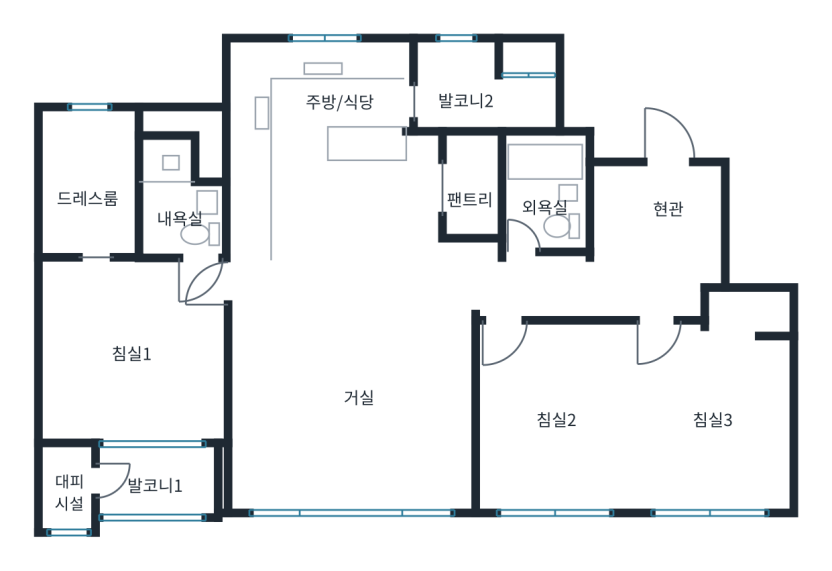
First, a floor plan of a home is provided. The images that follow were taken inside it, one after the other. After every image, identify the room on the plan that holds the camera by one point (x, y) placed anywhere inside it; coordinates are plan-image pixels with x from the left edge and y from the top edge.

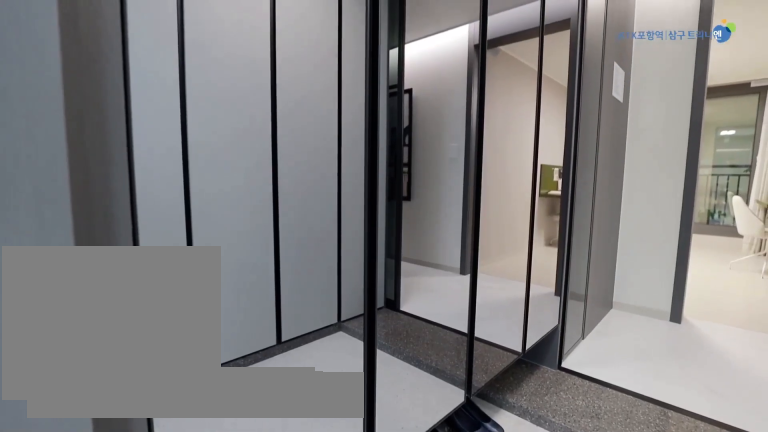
(654, 215)
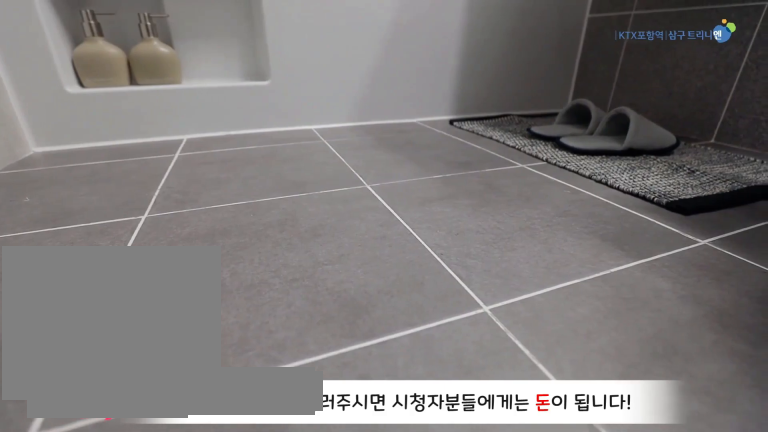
(542, 197)
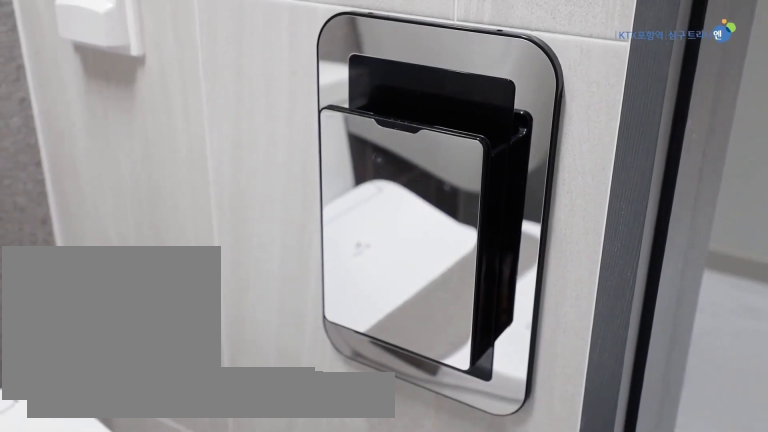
(544, 197)
